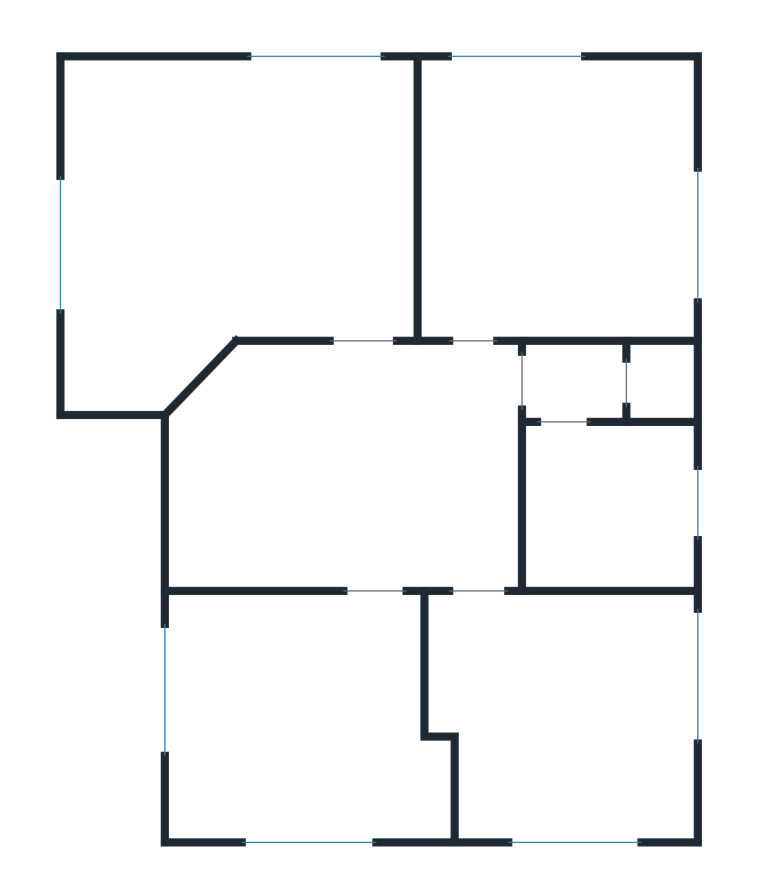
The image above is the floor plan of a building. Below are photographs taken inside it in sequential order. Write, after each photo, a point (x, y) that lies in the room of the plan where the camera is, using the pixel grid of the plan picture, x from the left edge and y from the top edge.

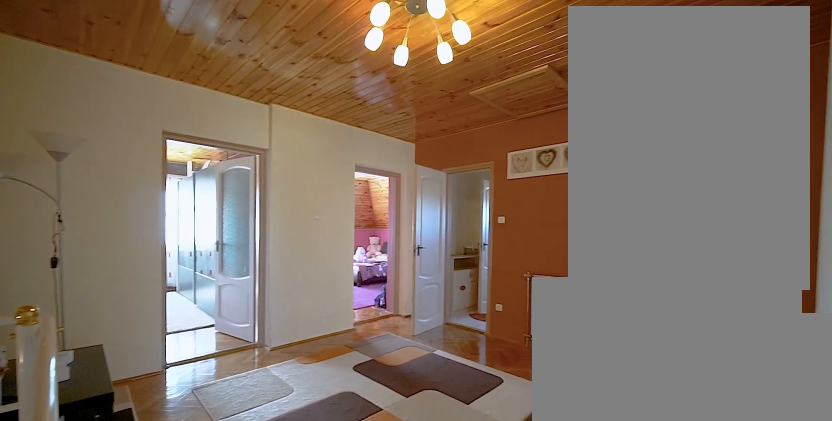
(424, 458)
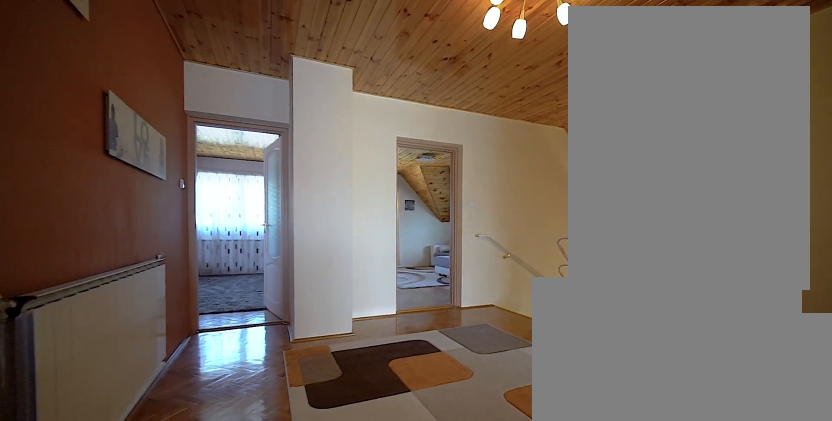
(423, 458)
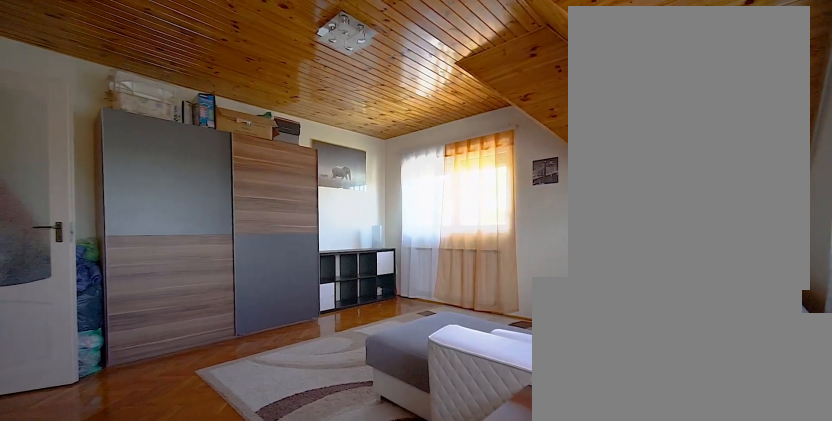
(299, 728)
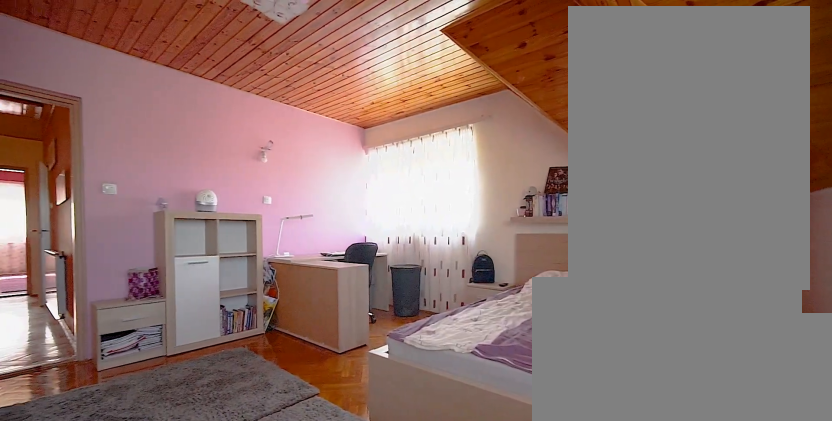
(575, 728)
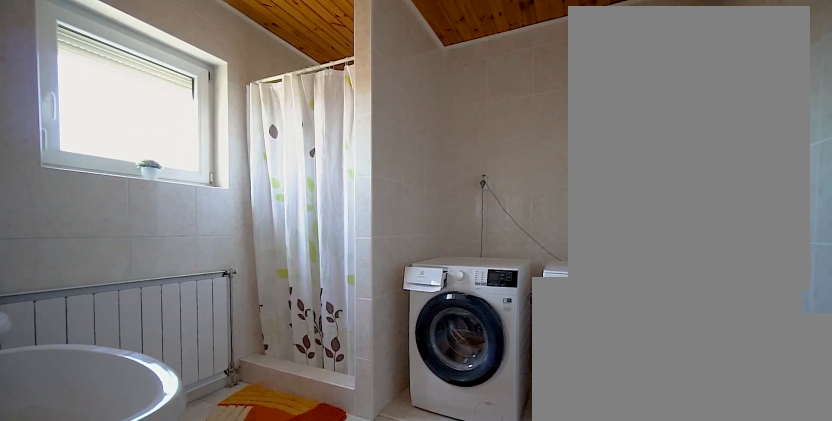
(609, 511)
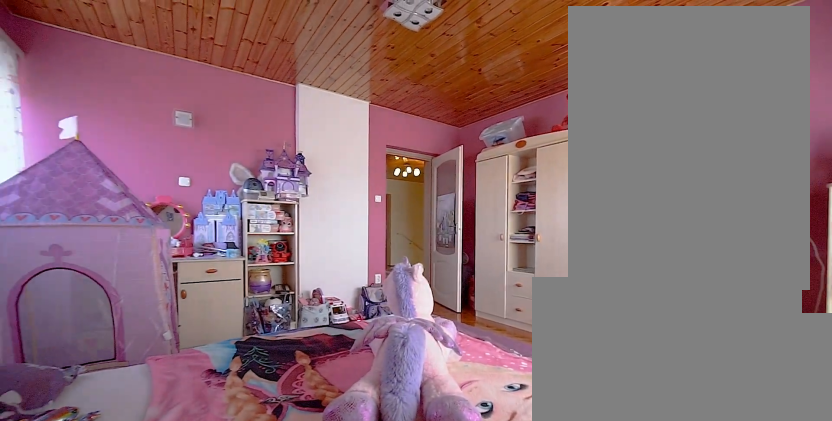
(558, 199)
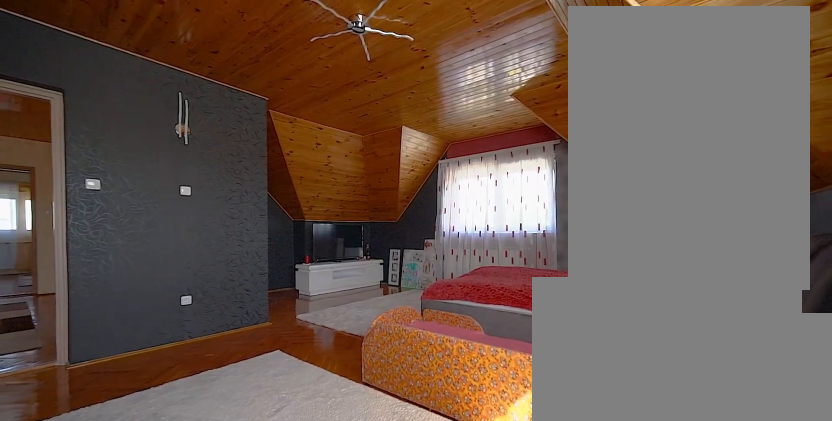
(257, 199)
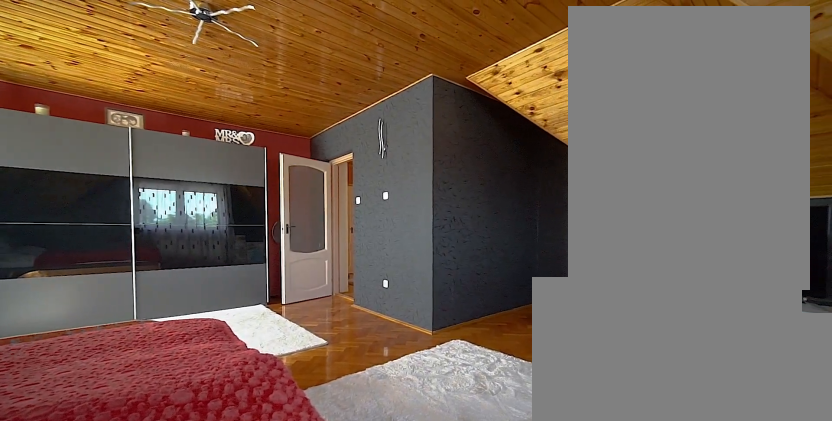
(257, 200)
